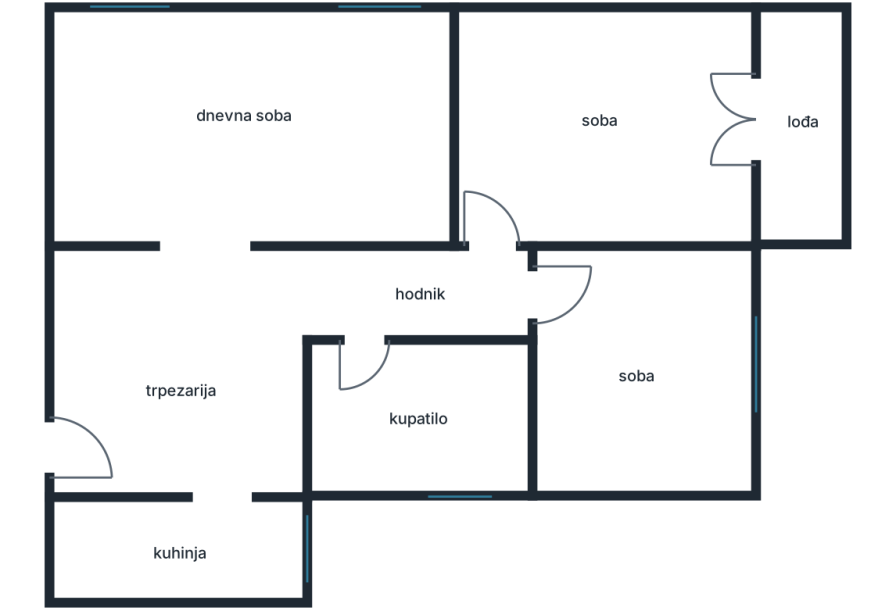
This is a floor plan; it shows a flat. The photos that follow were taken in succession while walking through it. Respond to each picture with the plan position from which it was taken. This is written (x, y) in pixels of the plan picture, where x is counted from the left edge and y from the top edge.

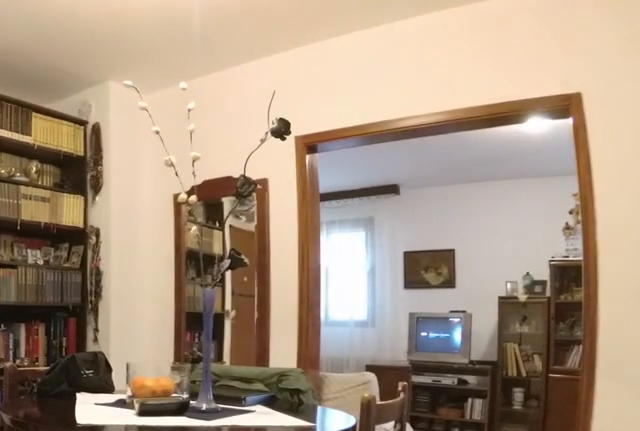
(236, 481)
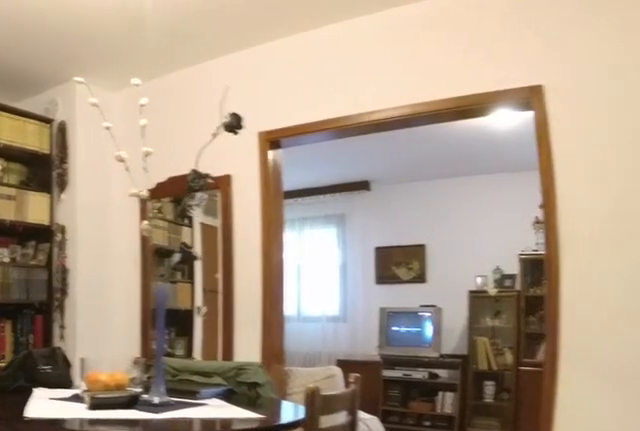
(233, 481)
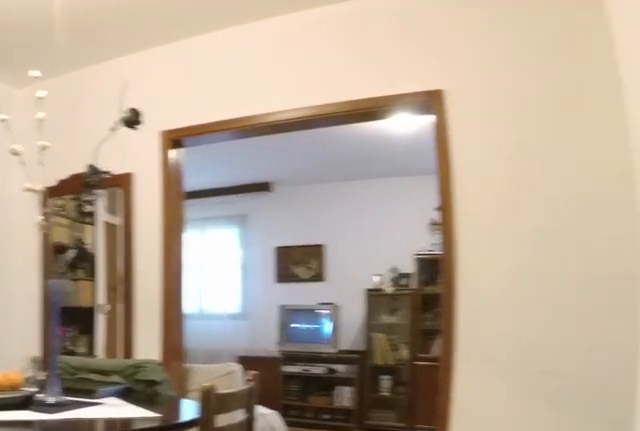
(229, 482)
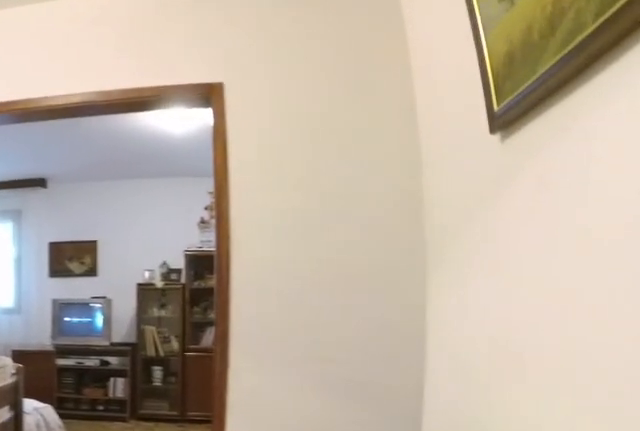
(225, 474)
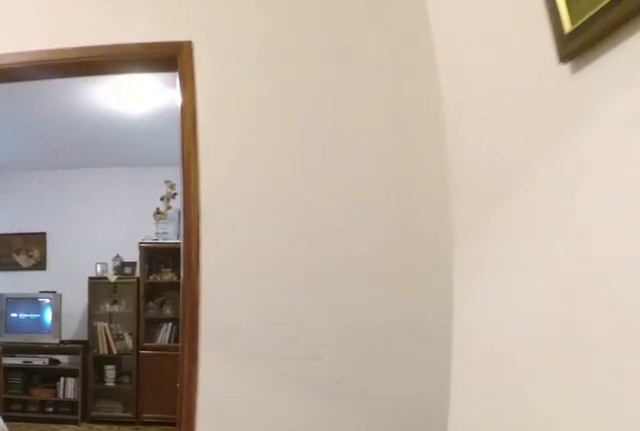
(230, 452)
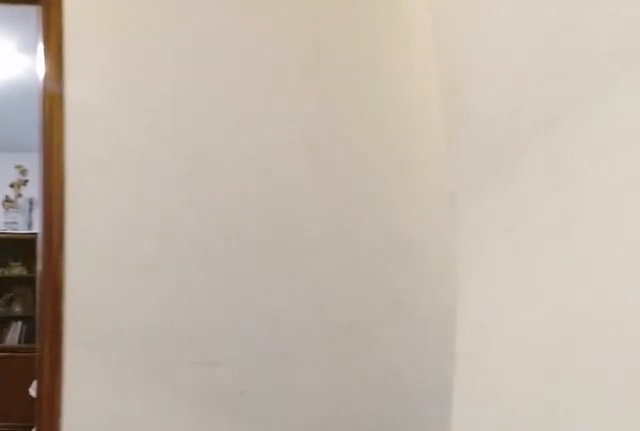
(237, 422)
